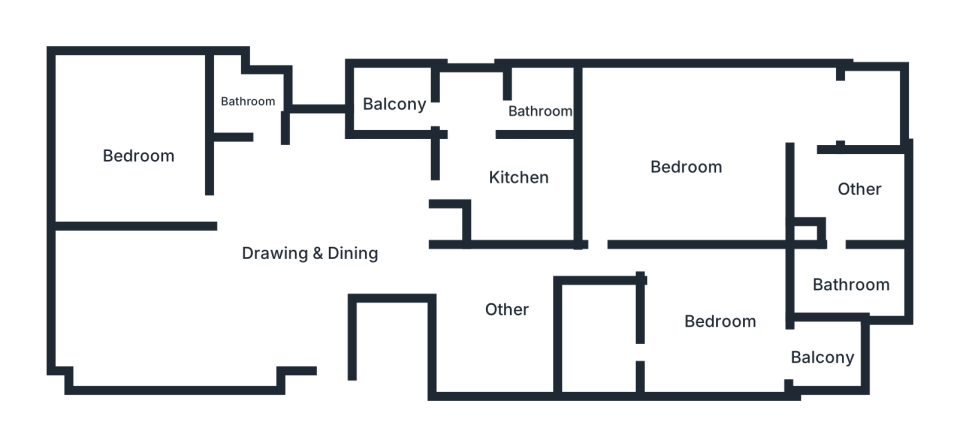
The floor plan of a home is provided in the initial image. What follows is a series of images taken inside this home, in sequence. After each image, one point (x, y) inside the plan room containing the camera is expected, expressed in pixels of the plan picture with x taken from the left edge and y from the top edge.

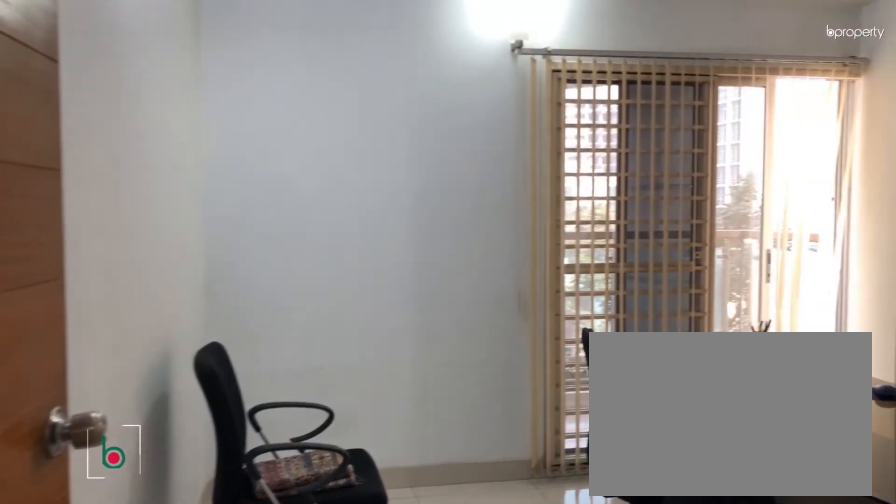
(672, 269)
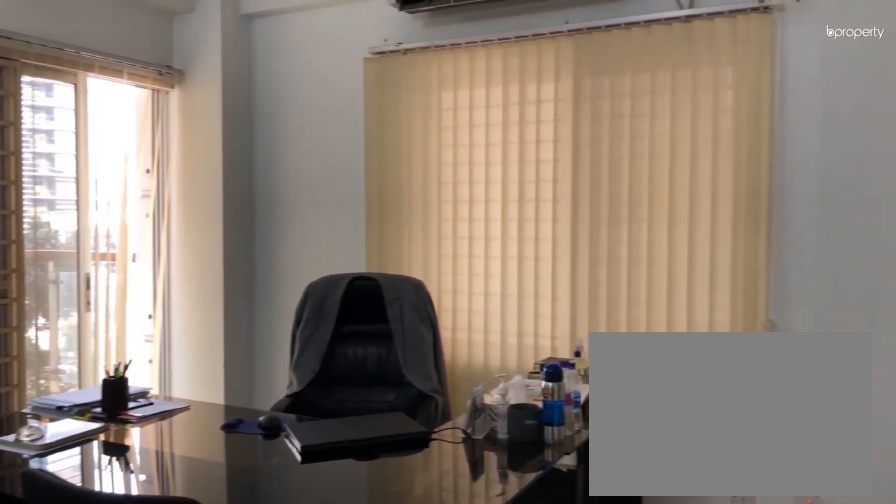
(721, 321)
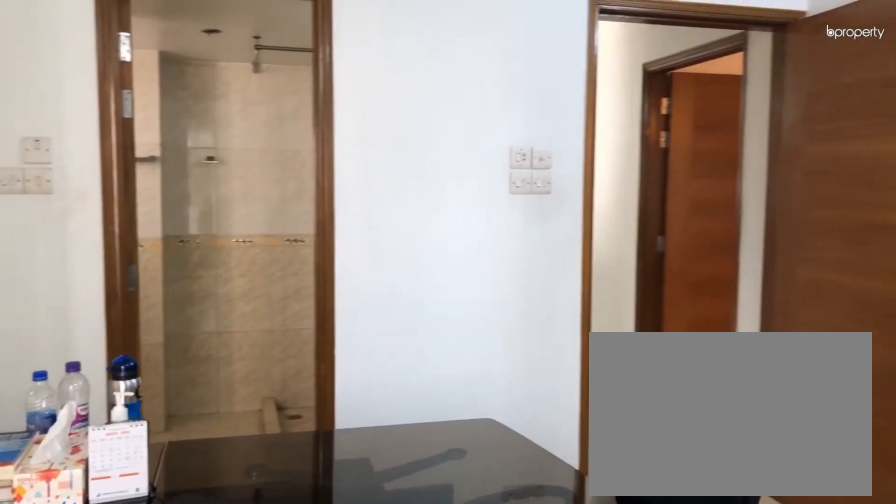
(721, 321)
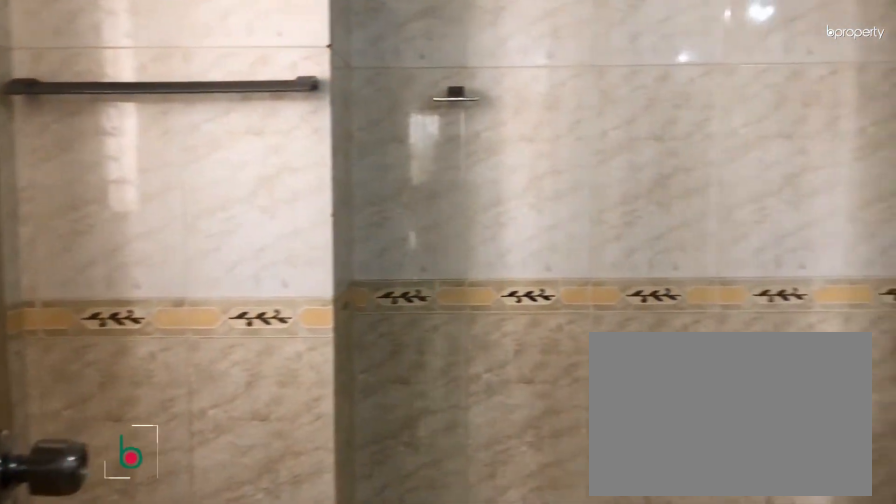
(602, 337)
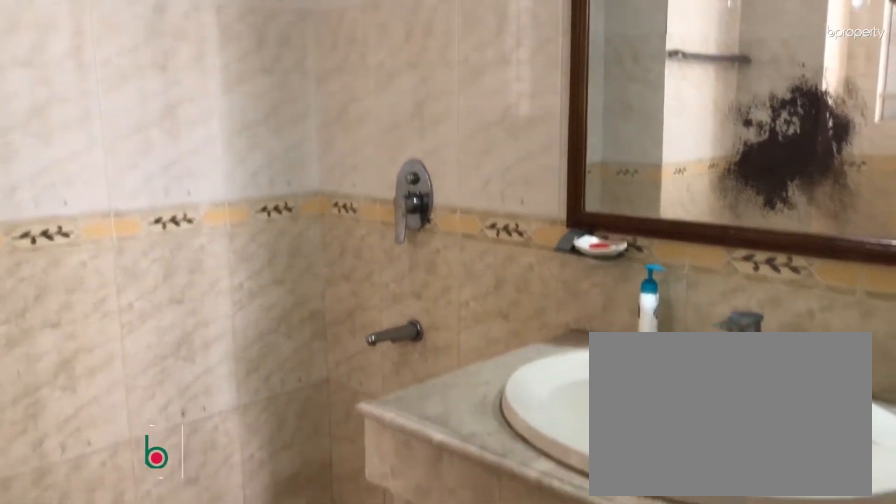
(602, 337)
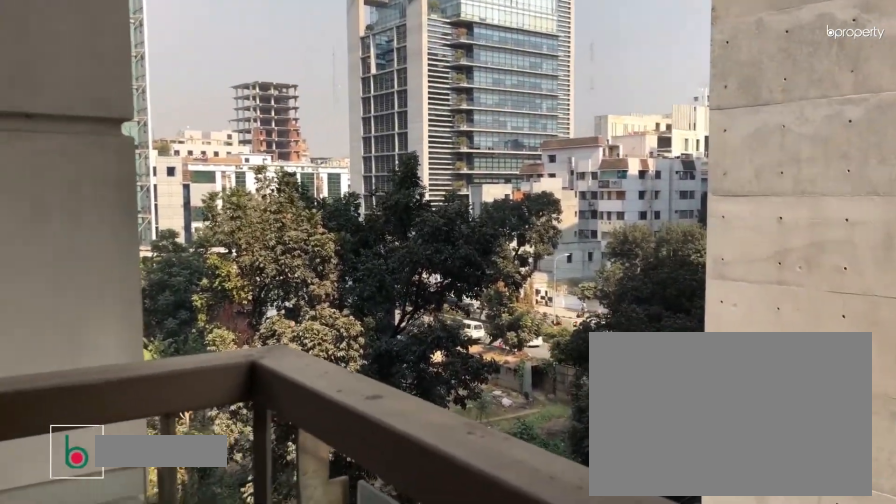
(825, 357)
